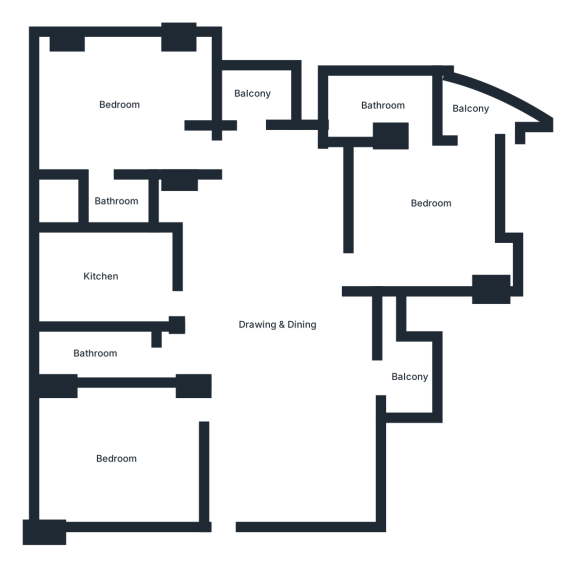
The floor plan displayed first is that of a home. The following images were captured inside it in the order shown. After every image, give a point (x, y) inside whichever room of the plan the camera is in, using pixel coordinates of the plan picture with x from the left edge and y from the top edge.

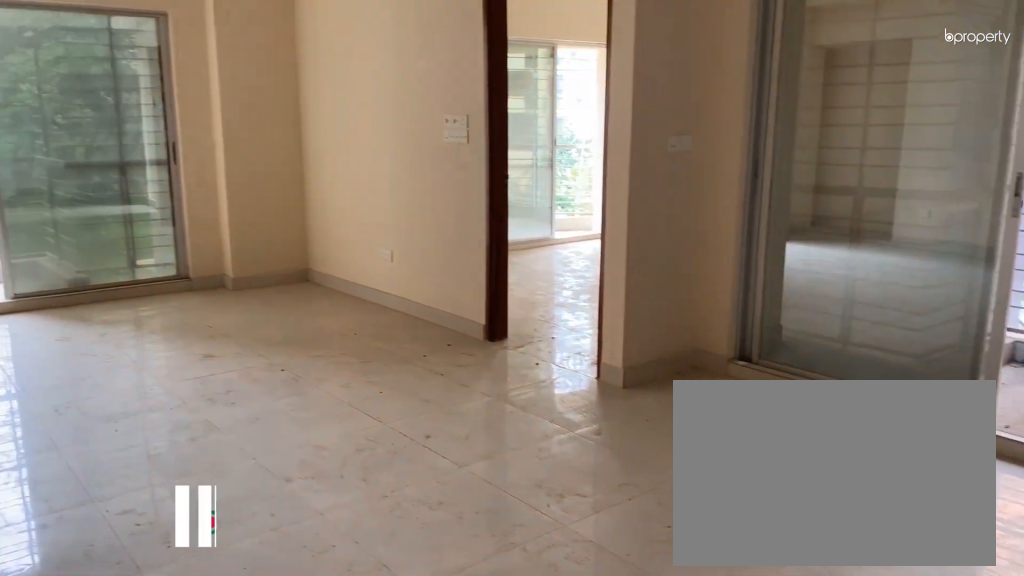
(281, 290)
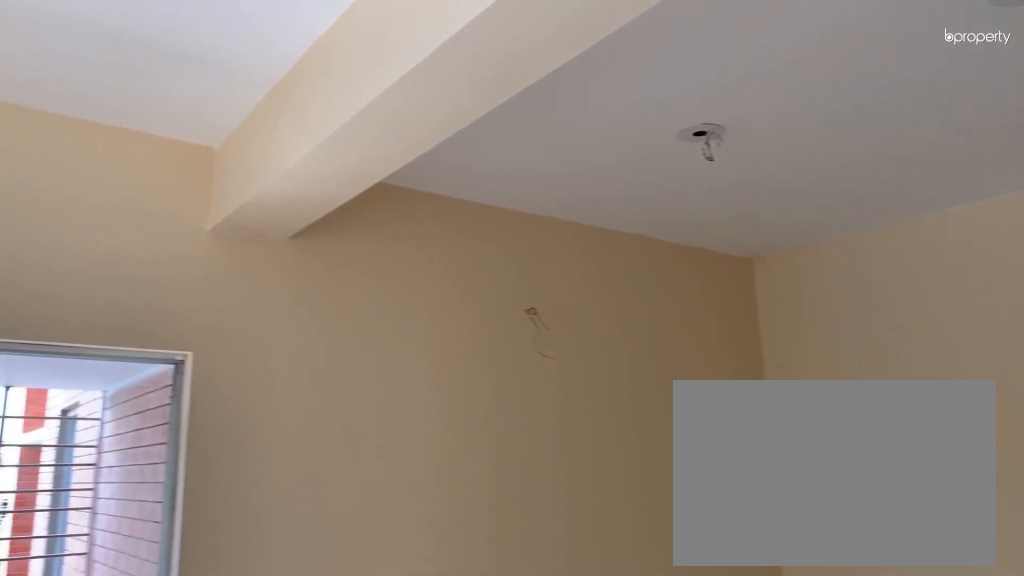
(297, 406)
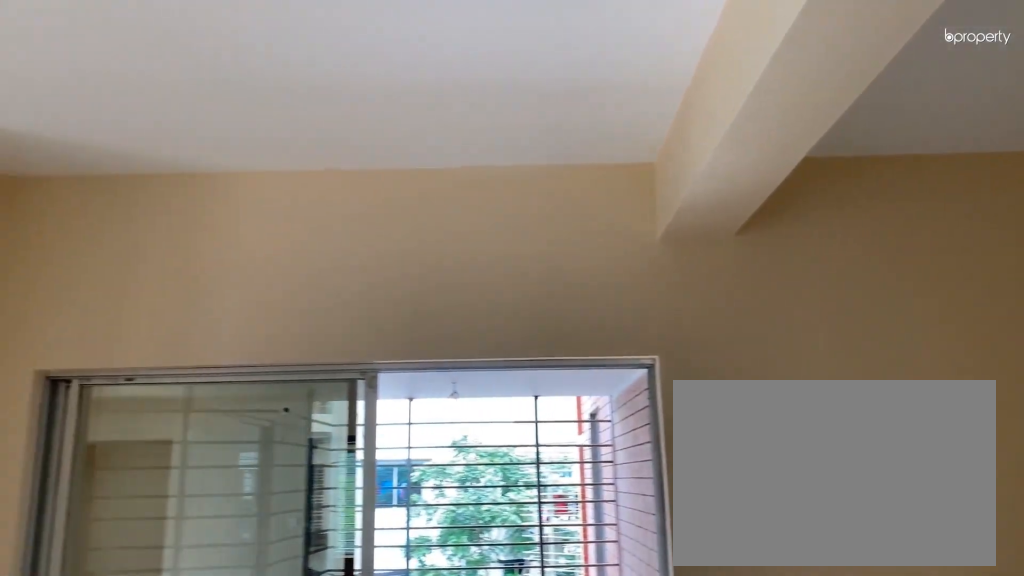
(297, 406)
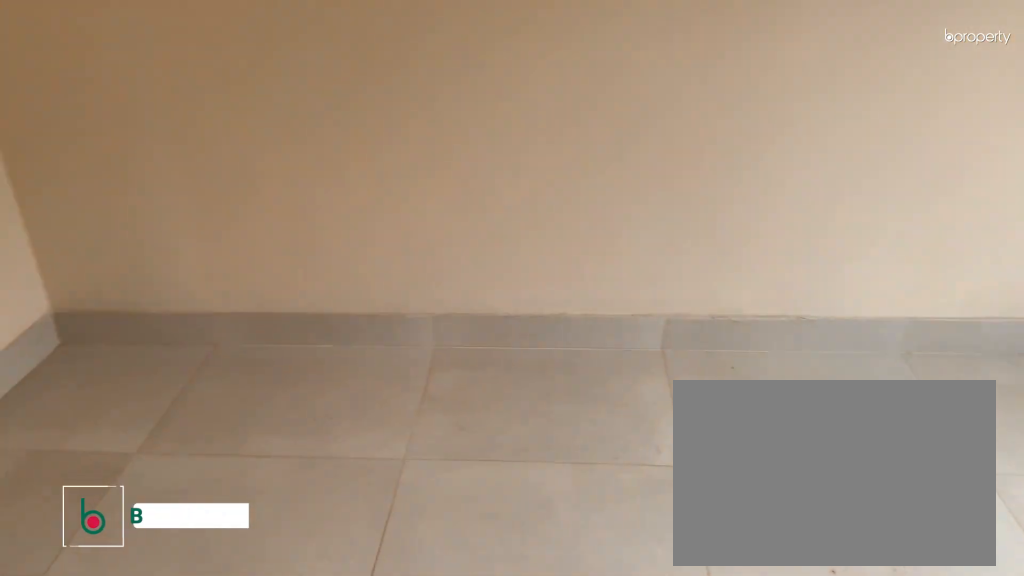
(116, 466)
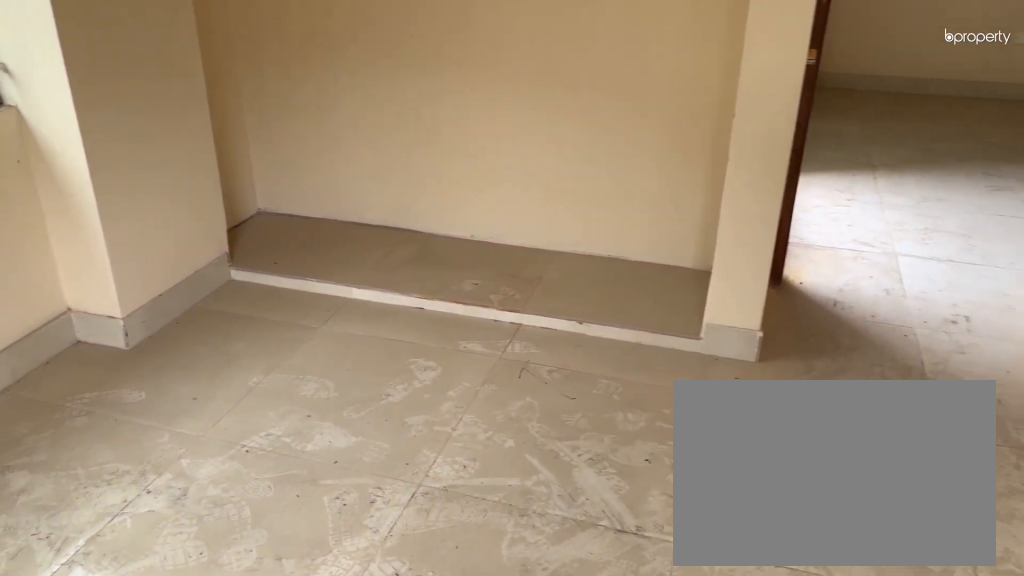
(122, 111)
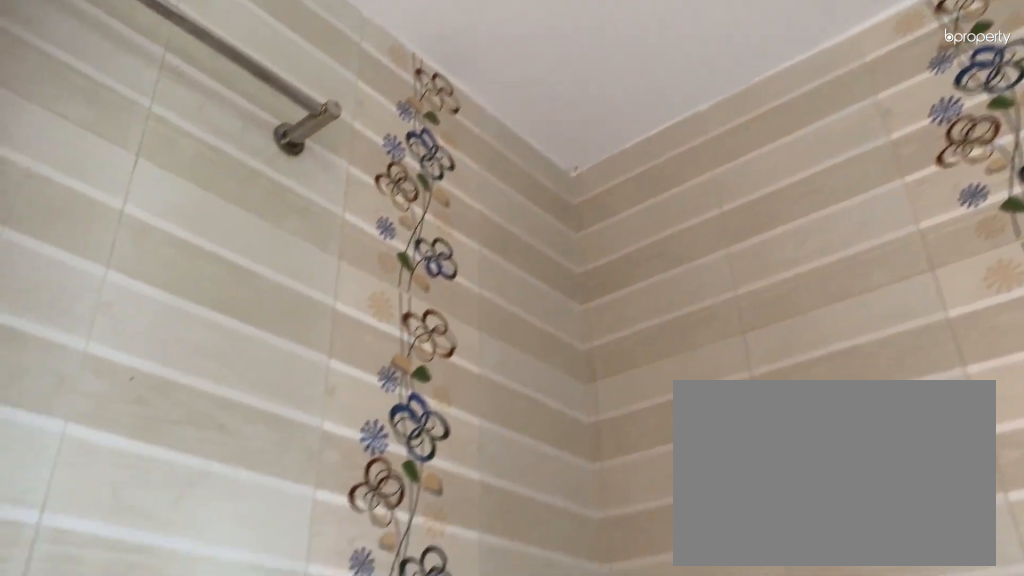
(102, 201)
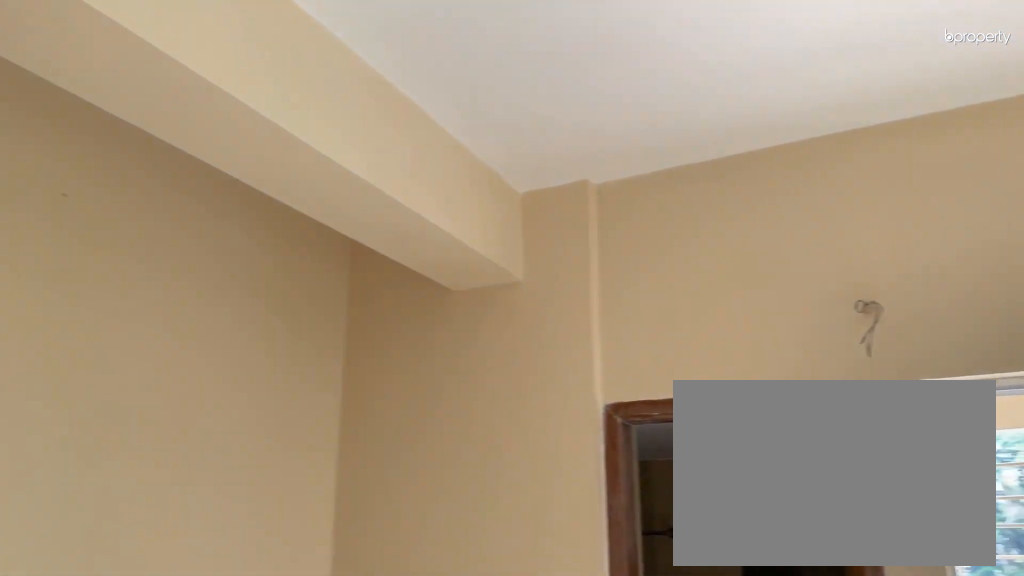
(430, 206)
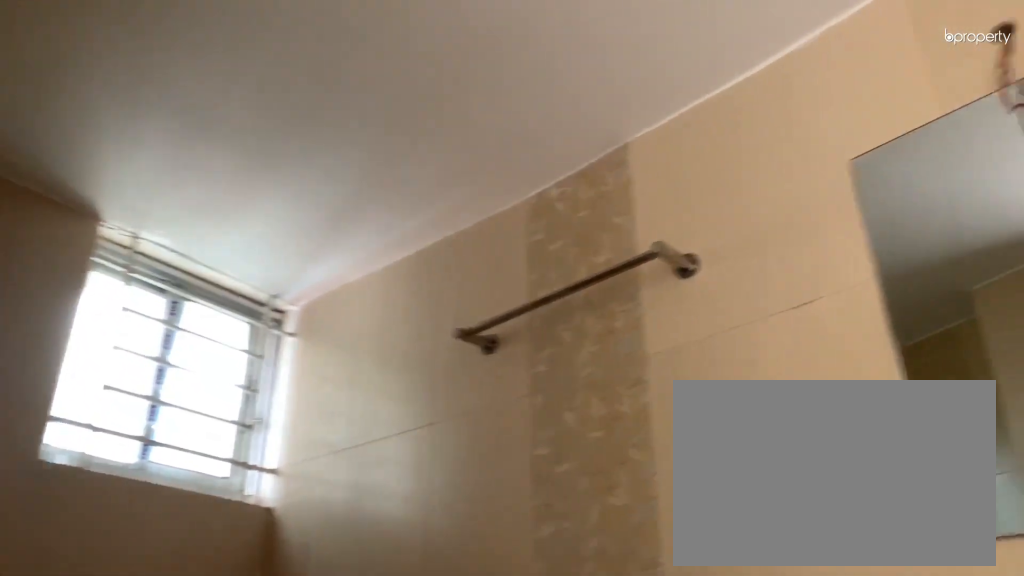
(383, 105)
